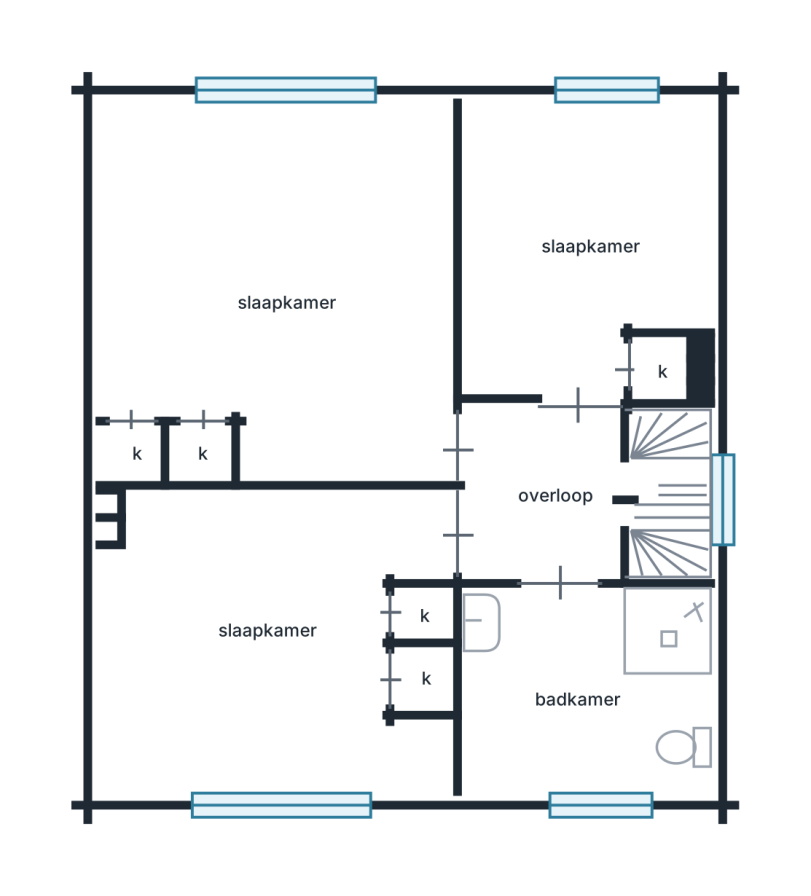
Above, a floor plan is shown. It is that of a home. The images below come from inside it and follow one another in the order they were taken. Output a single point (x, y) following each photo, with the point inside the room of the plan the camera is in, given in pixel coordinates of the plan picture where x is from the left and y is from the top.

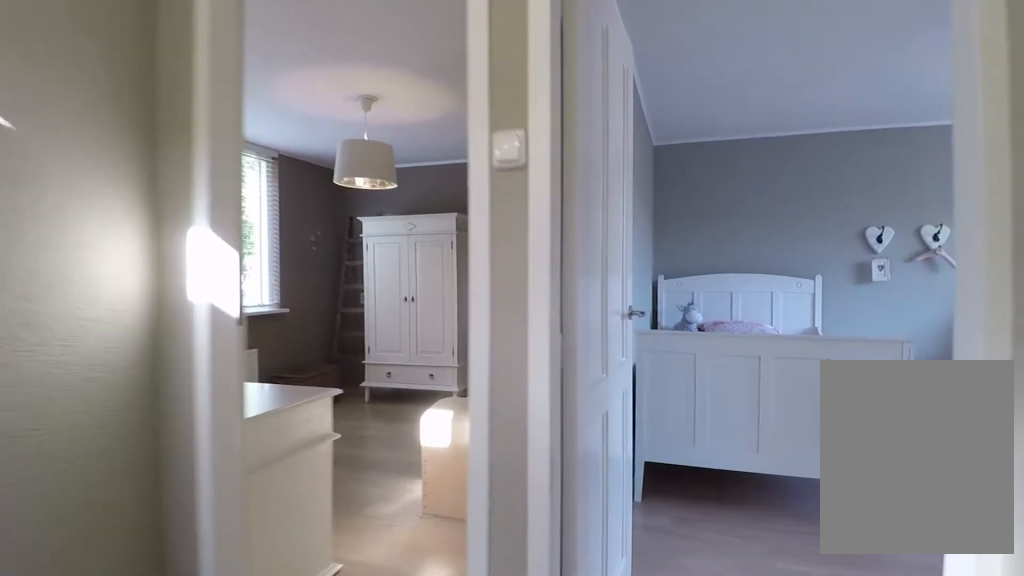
(586, 494)
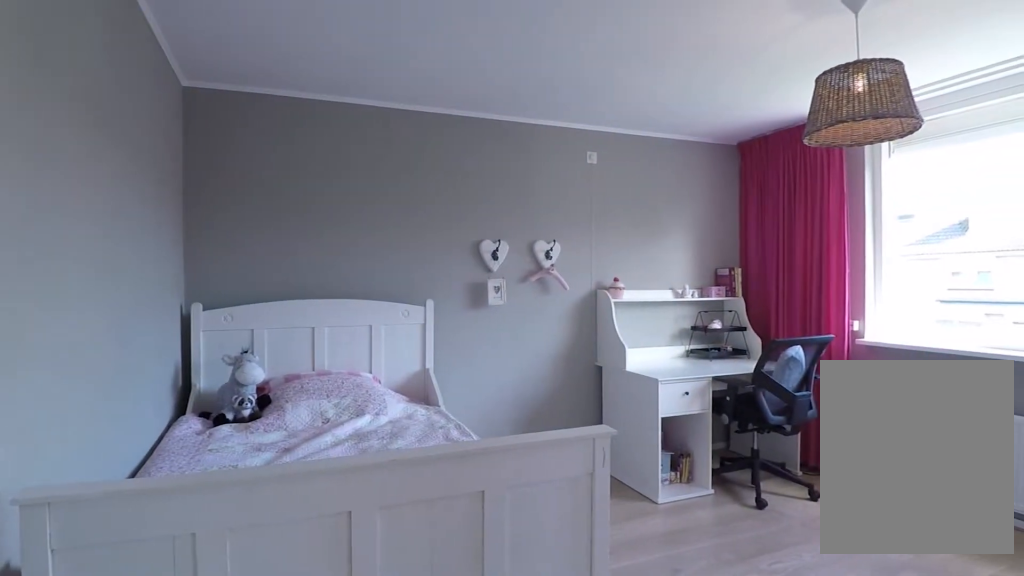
(275, 289)
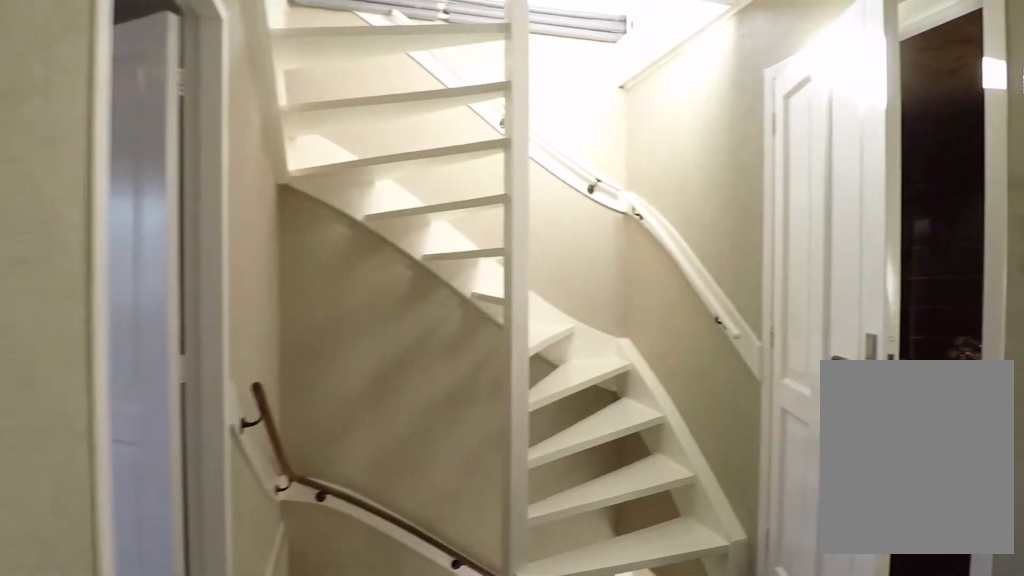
(586, 494)
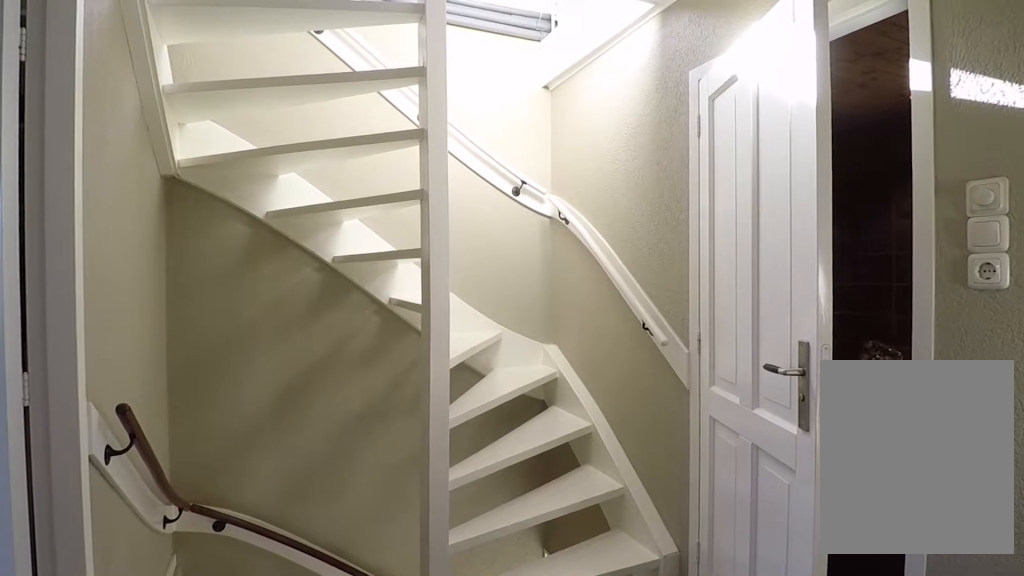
(586, 494)
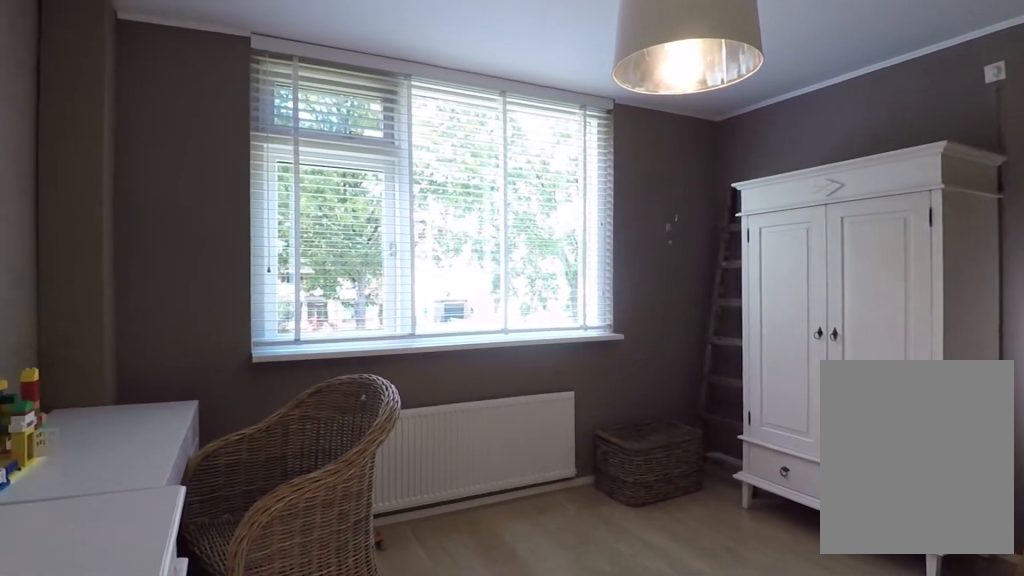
(274, 644)
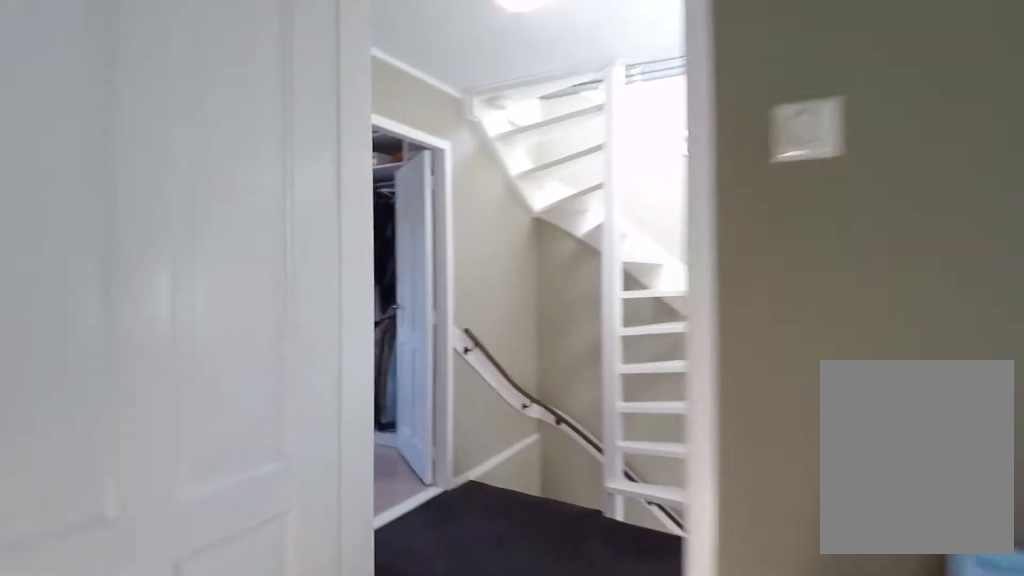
(274, 644)
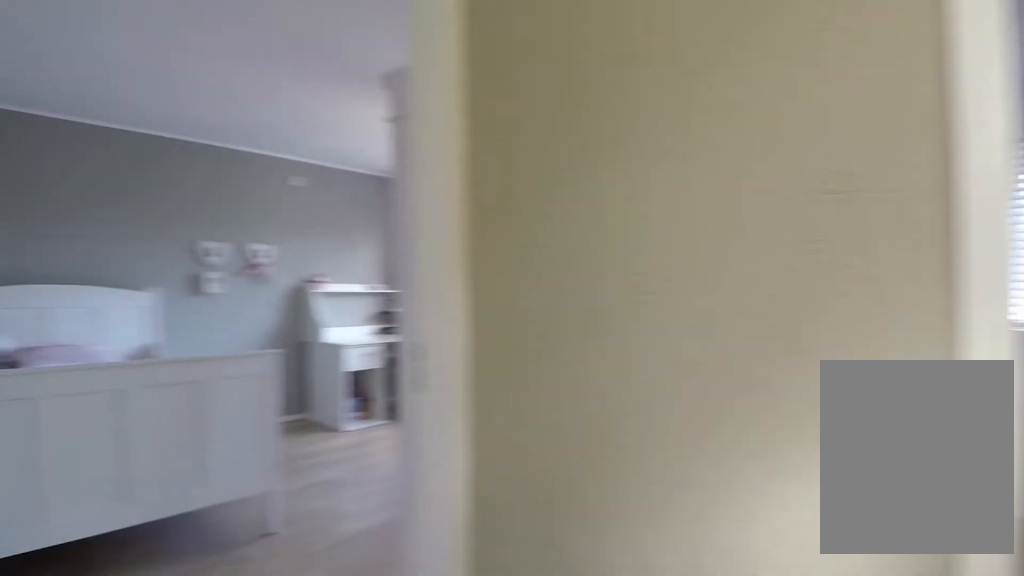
(586, 494)
